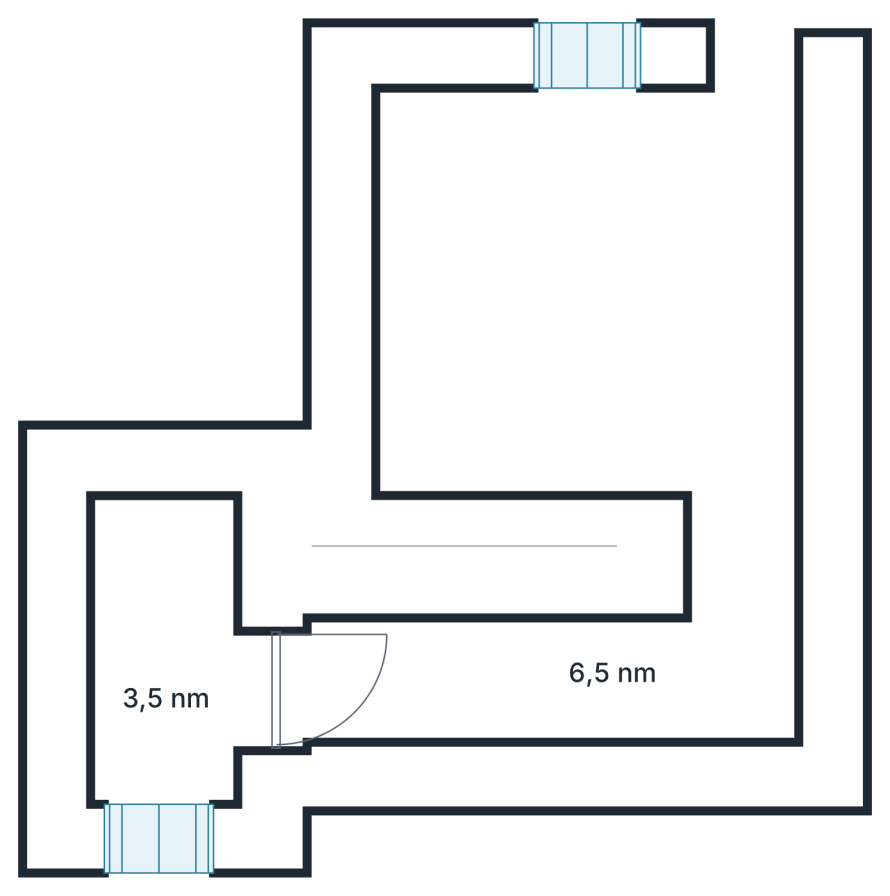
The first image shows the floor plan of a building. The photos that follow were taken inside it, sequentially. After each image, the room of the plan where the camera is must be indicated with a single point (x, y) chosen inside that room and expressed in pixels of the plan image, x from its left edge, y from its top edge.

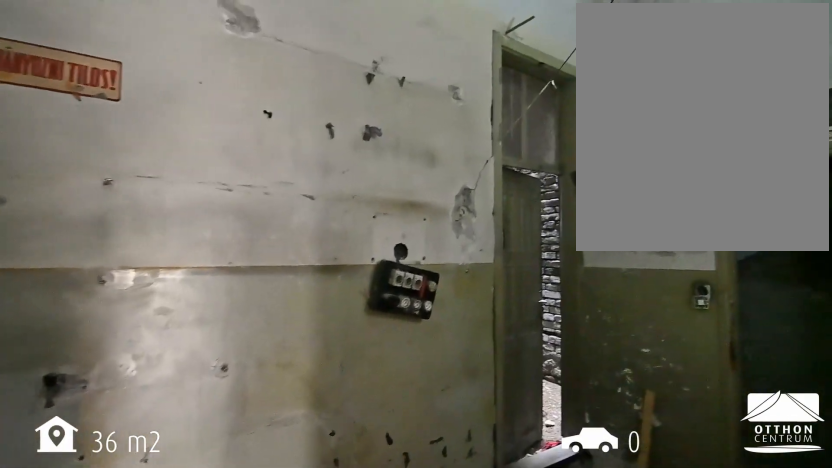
(553, 677)
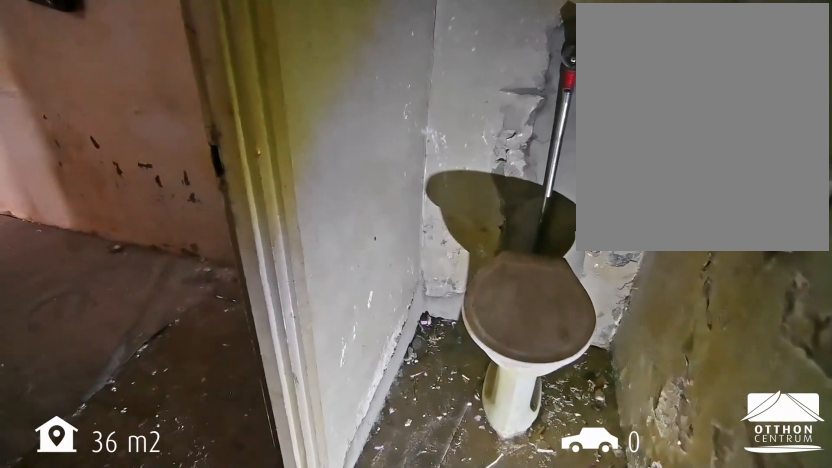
(166, 654)
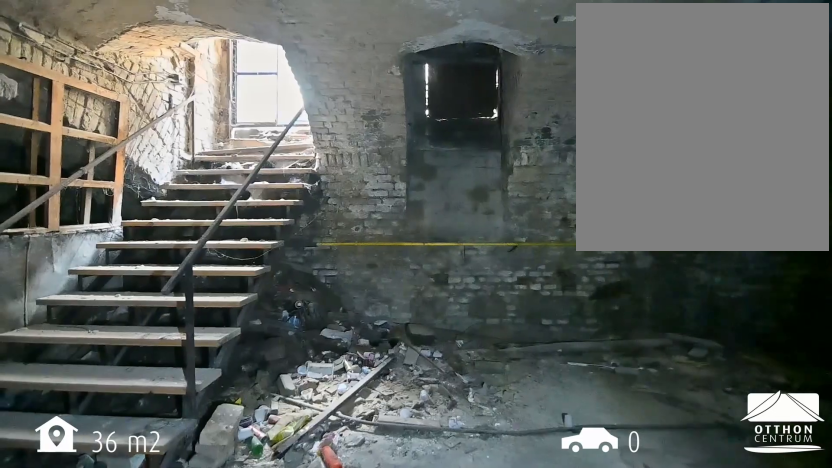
(594, 277)
